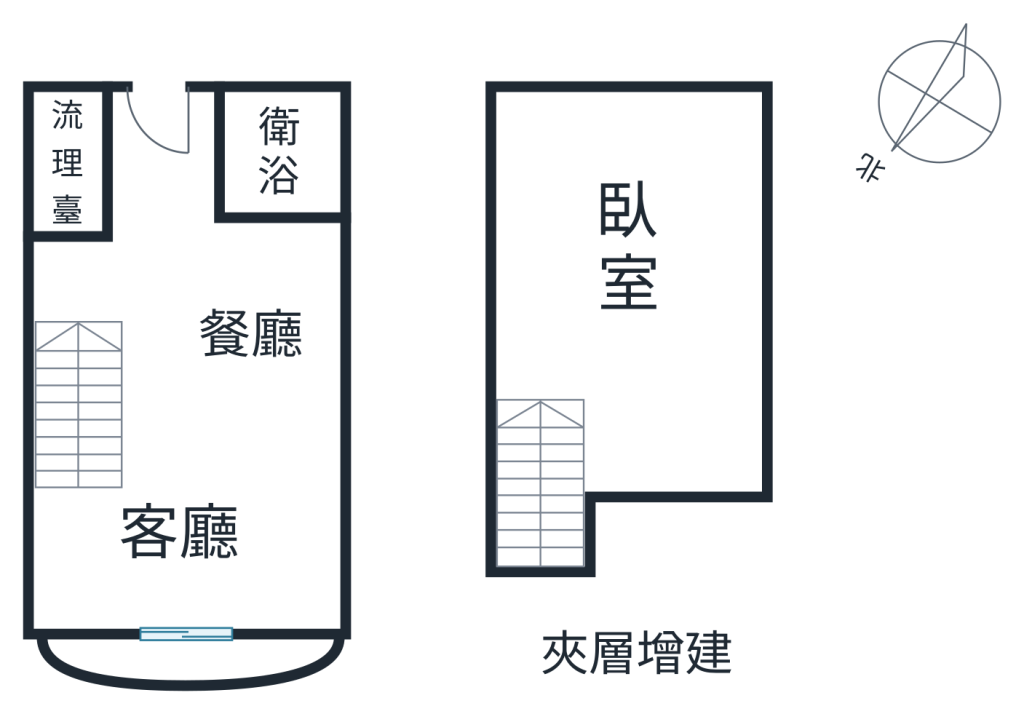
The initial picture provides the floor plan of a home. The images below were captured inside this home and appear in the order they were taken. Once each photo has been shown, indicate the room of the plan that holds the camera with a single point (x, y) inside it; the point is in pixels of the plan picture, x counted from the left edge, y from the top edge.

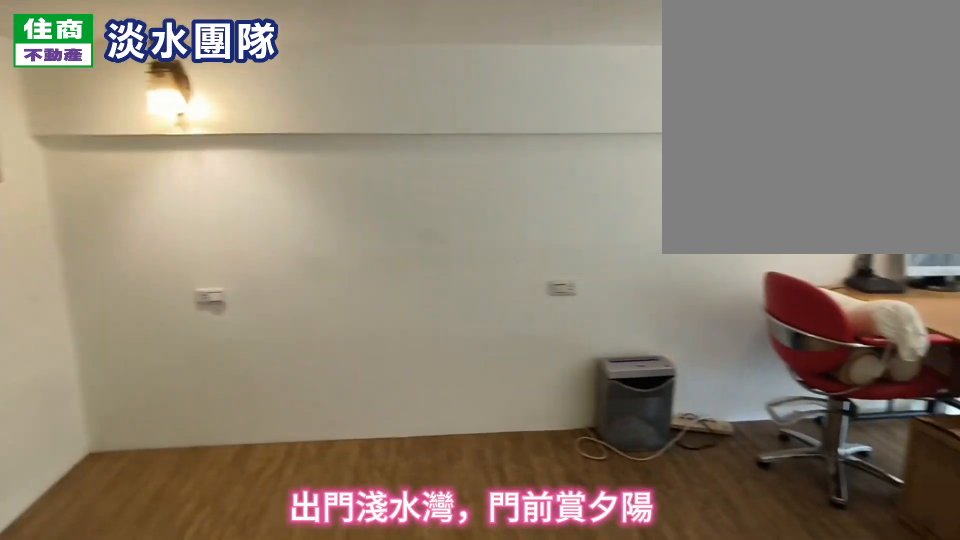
(638, 276)
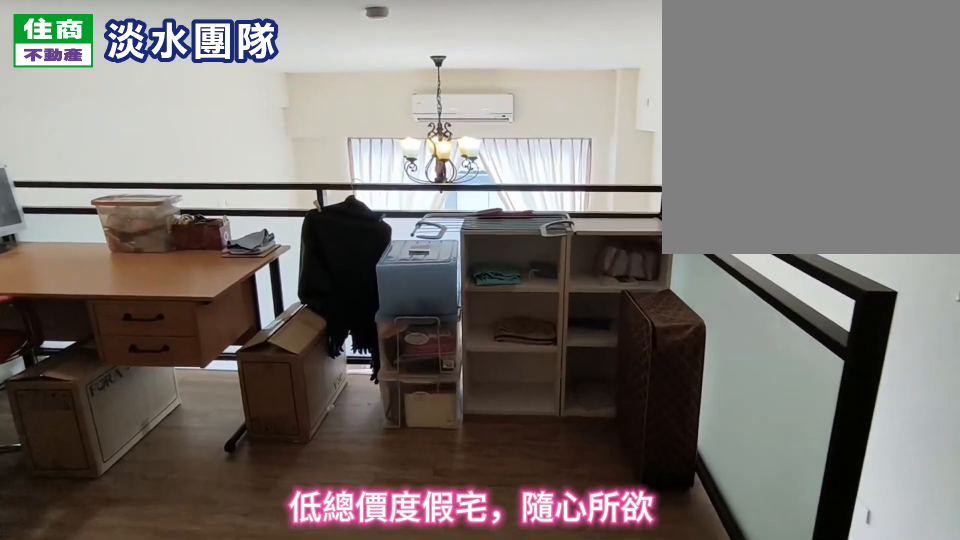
(632, 263)
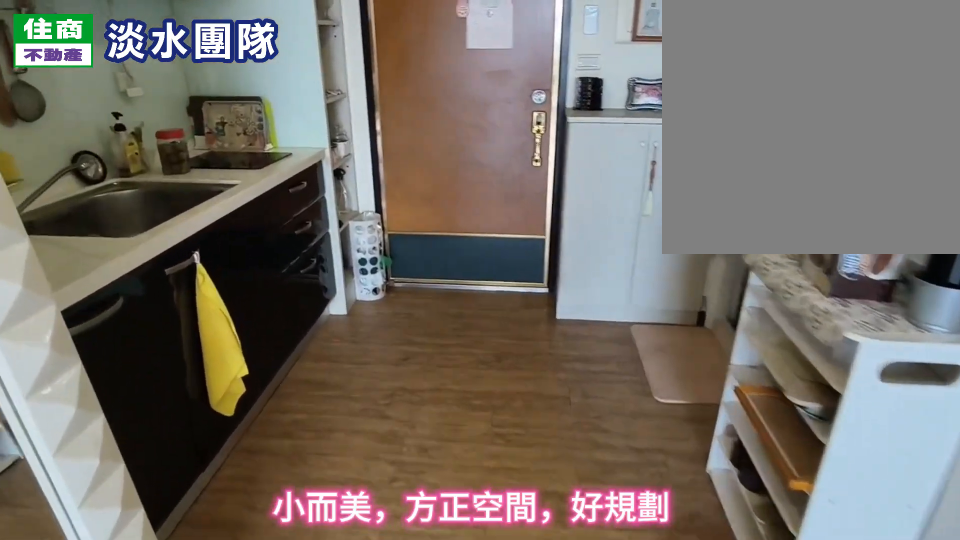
(79, 123)
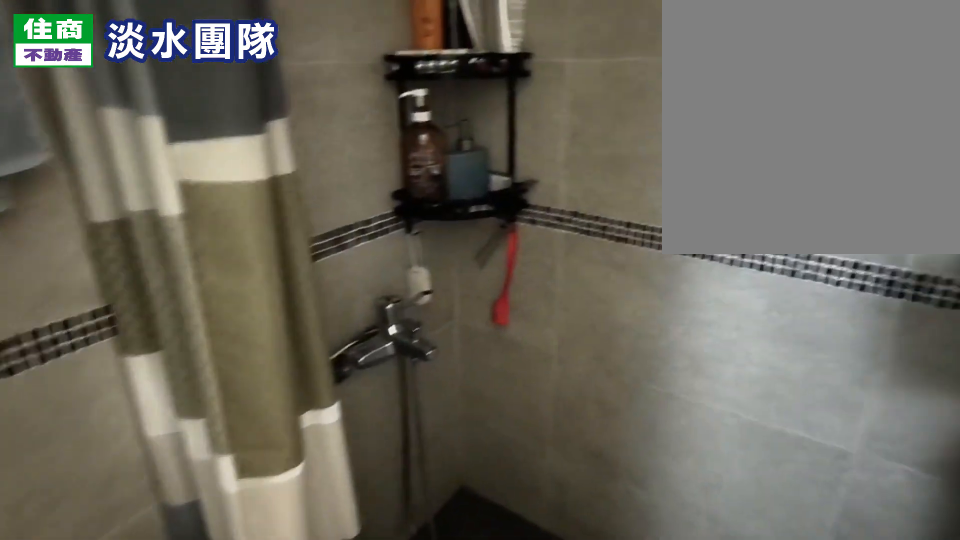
(289, 105)
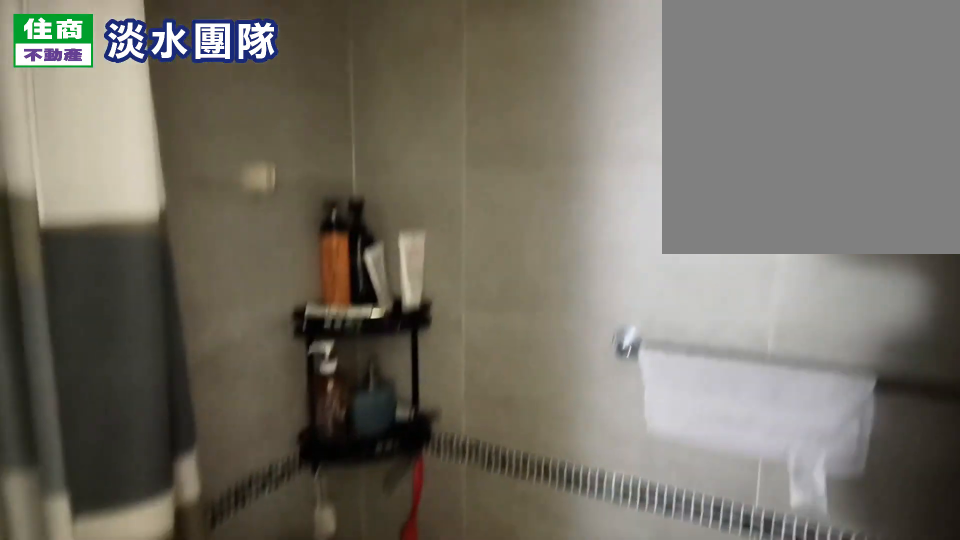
(285, 105)
